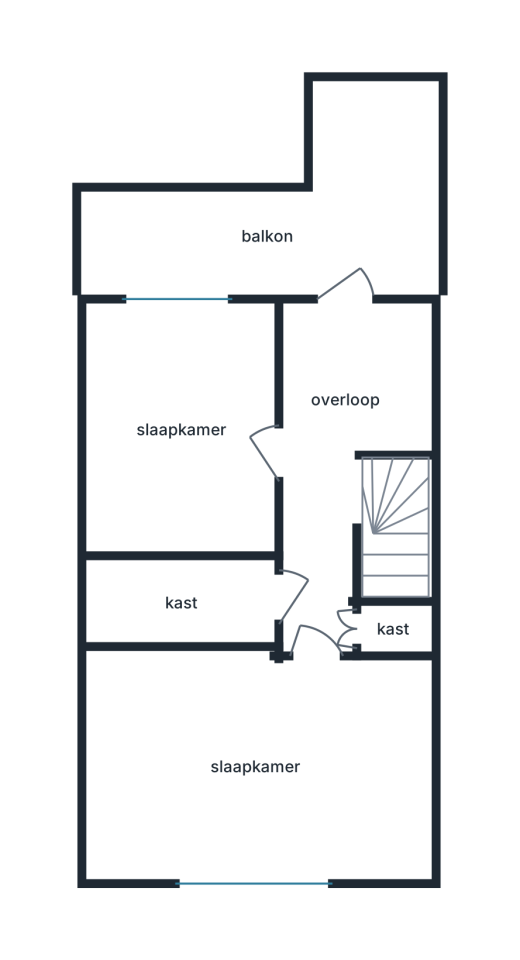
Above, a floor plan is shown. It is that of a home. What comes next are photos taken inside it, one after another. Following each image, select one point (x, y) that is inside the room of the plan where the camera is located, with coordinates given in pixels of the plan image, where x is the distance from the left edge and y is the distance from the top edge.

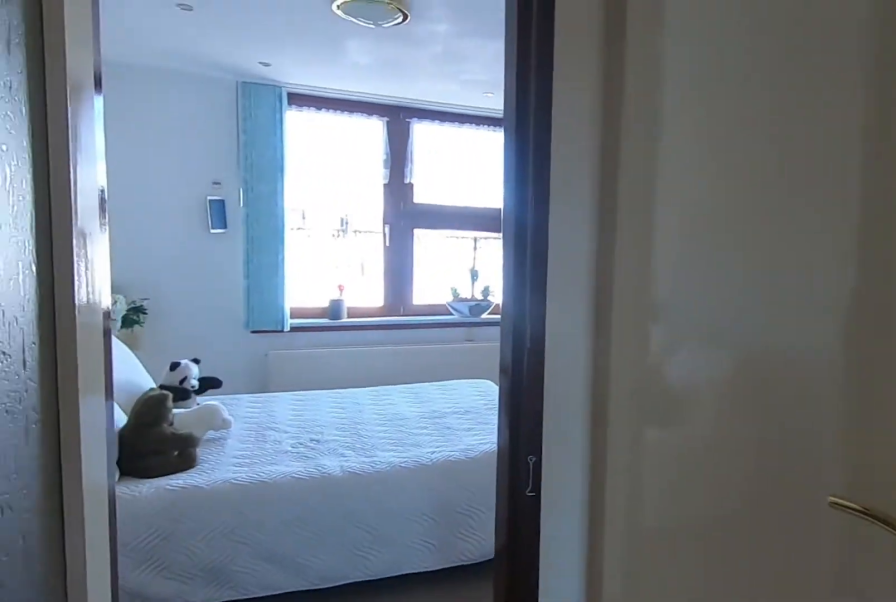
(319, 610)
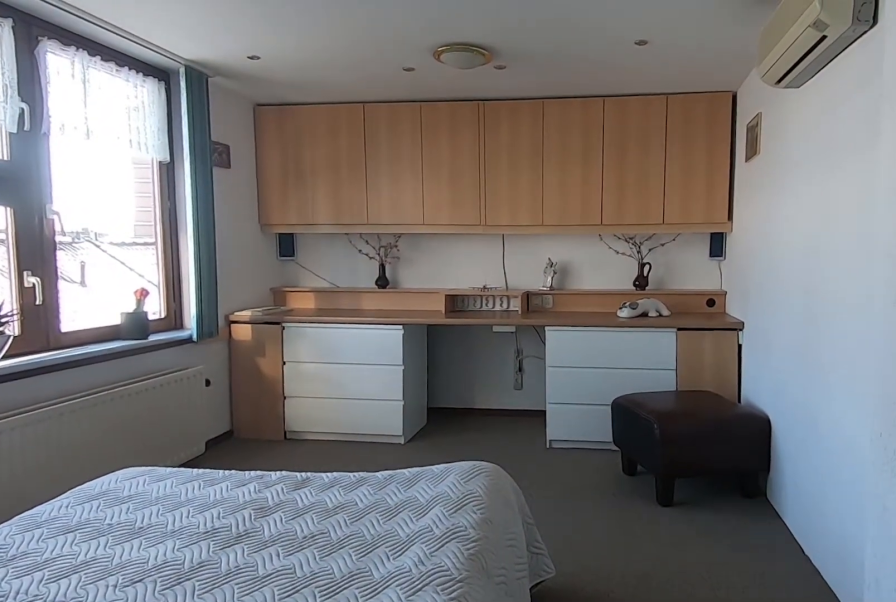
(249, 770)
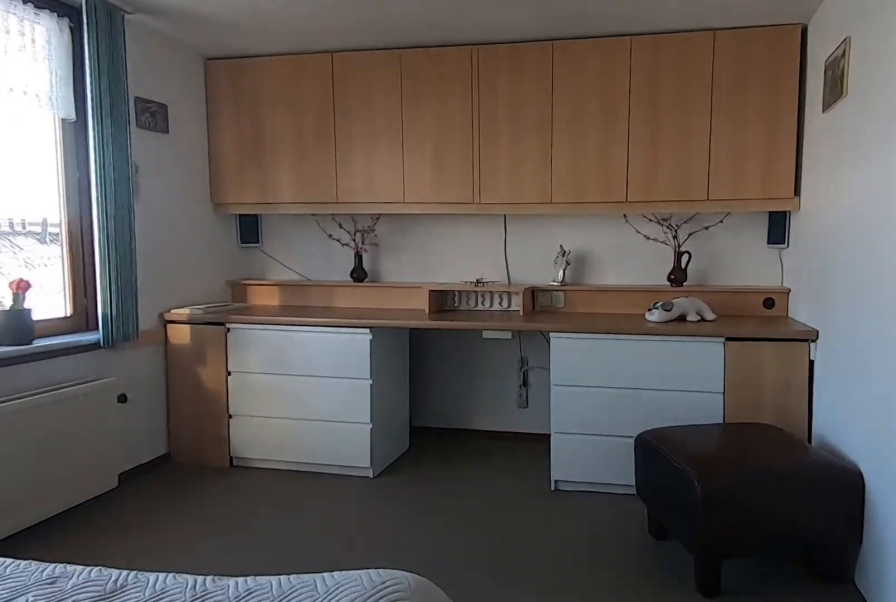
(249, 770)
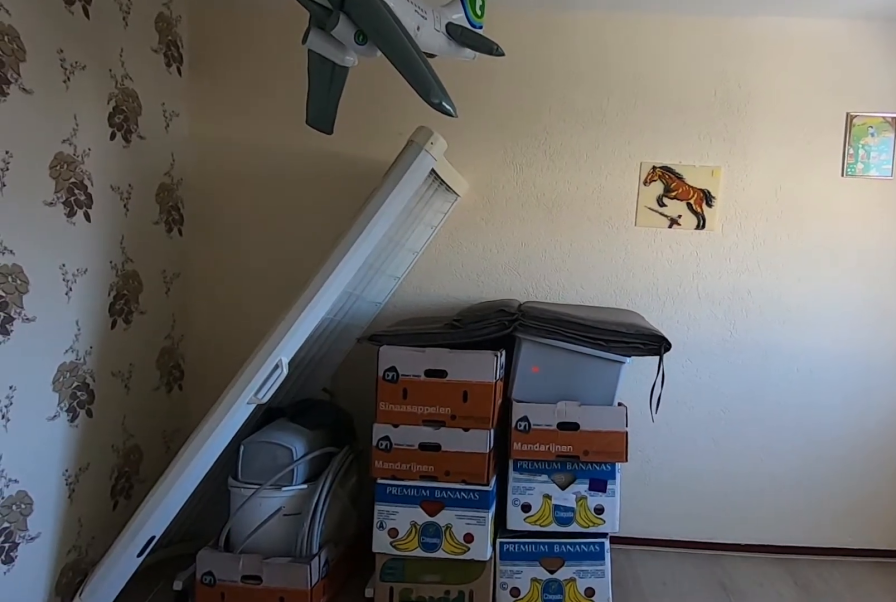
(144, 423)
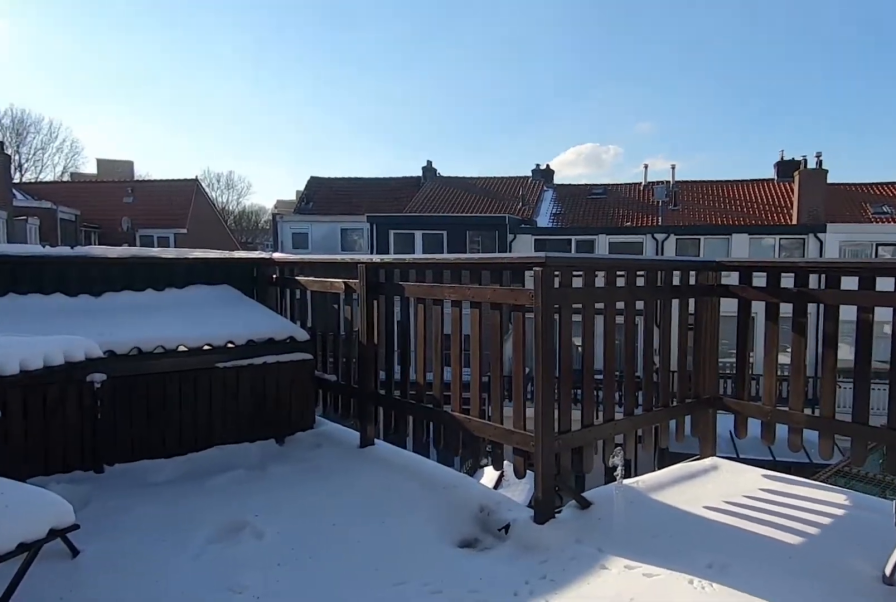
(294, 208)
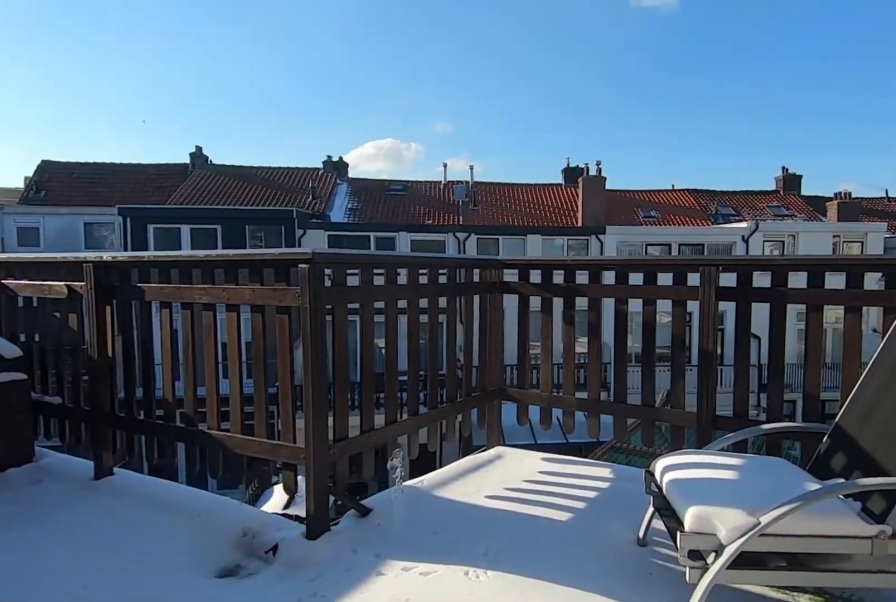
(294, 208)
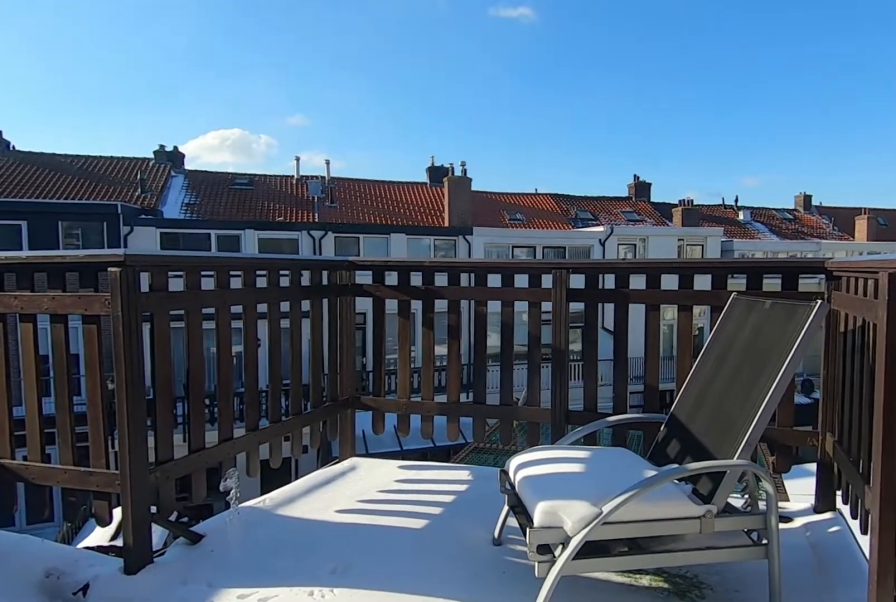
(294, 208)
